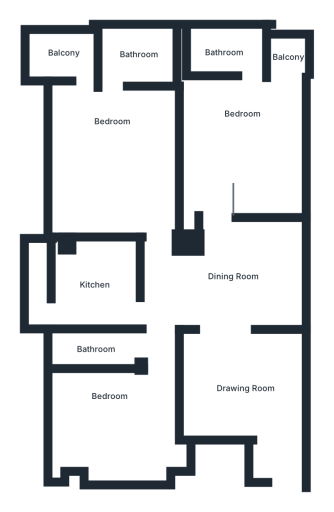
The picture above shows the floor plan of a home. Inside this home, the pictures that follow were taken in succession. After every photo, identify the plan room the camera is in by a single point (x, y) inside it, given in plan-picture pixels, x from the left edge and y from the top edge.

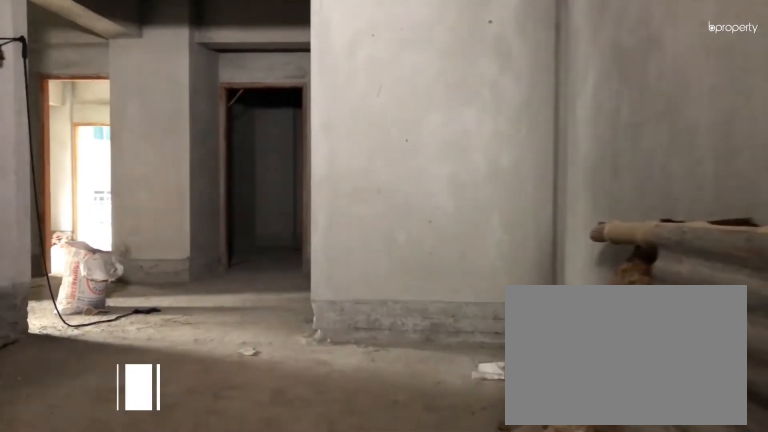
(246, 390)
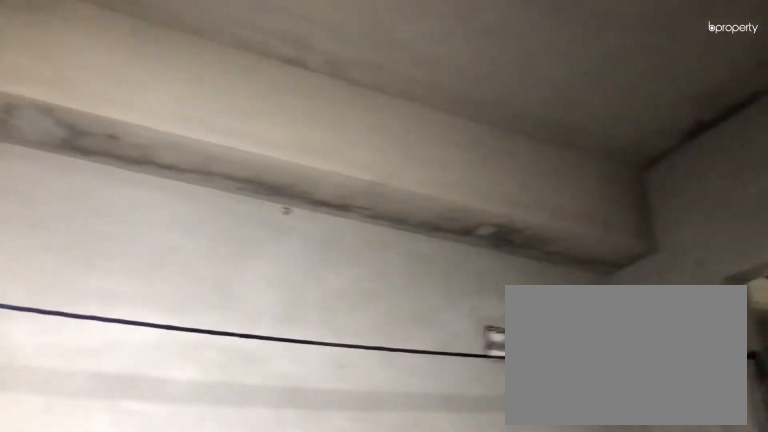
(245, 388)
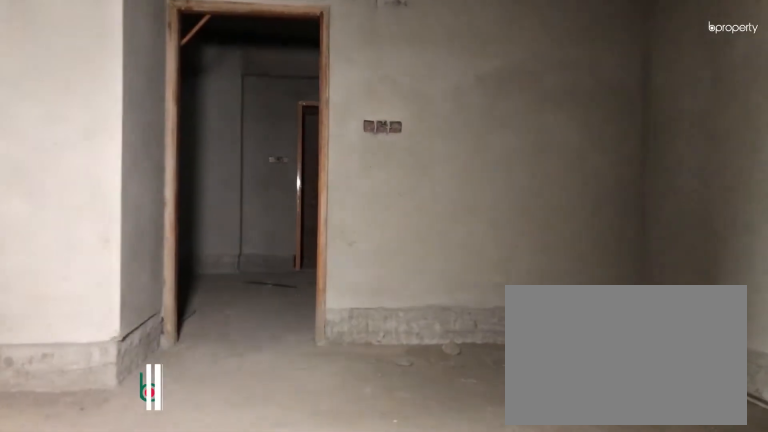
(234, 277)
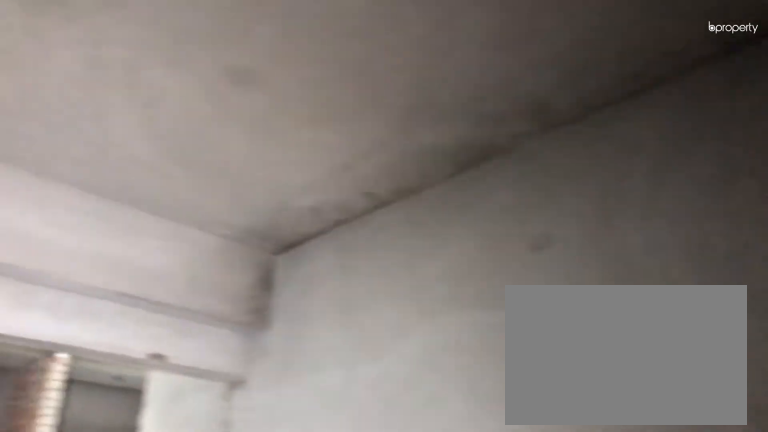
(242, 152)
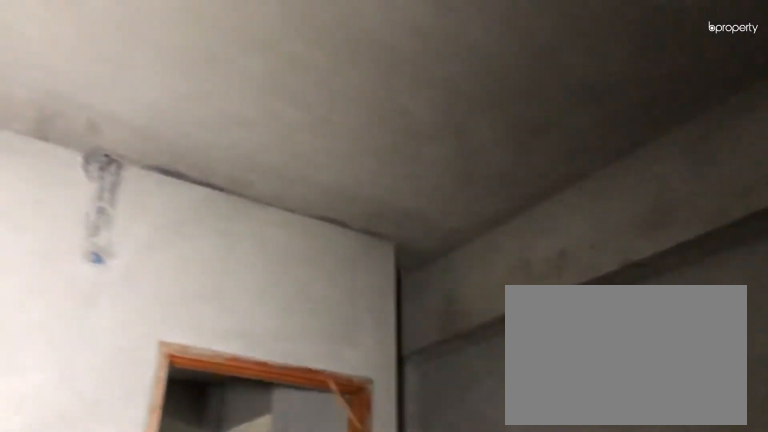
(242, 152)
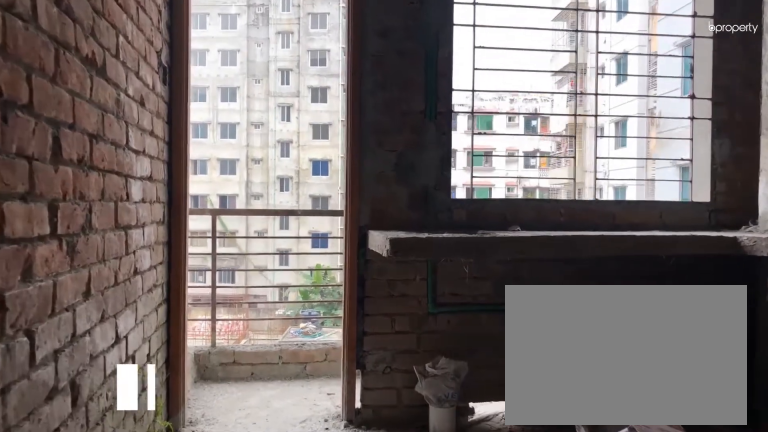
(95, 281)
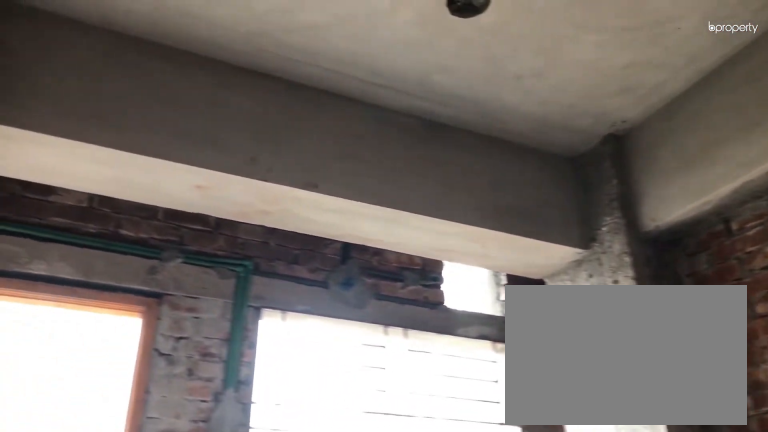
(96, 281)
